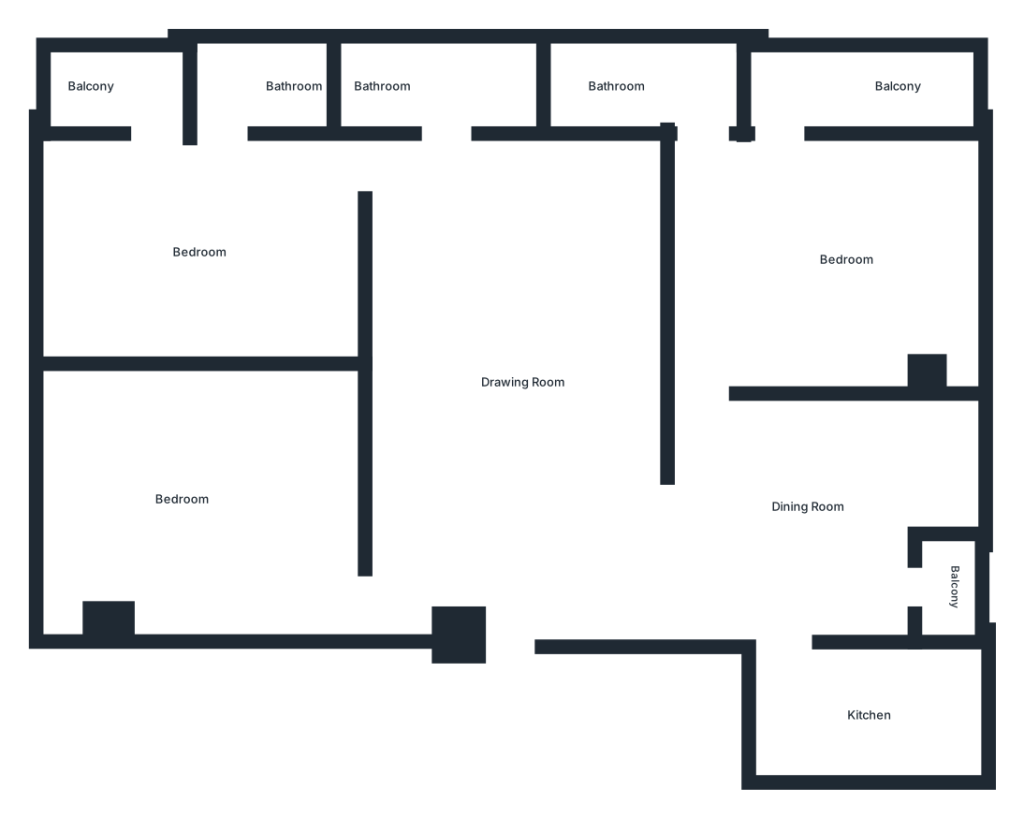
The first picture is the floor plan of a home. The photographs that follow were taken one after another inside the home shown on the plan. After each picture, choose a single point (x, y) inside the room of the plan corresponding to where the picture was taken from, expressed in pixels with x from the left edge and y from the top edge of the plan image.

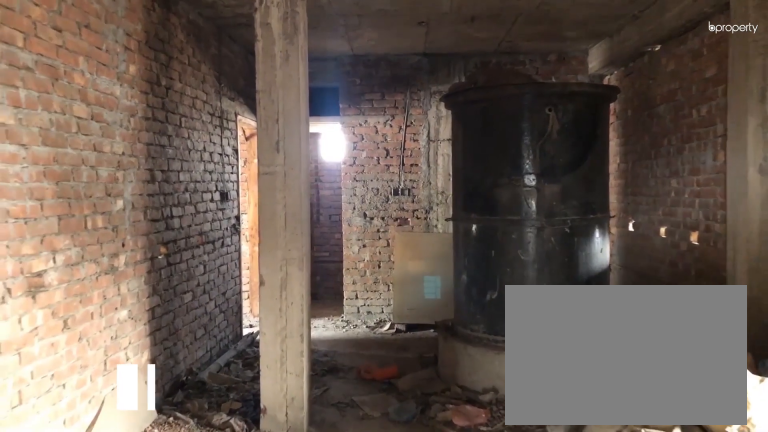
(512, 515)
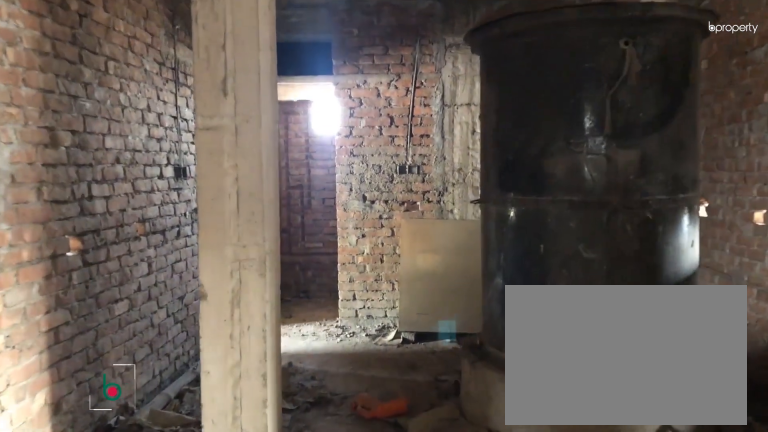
(512, 515)
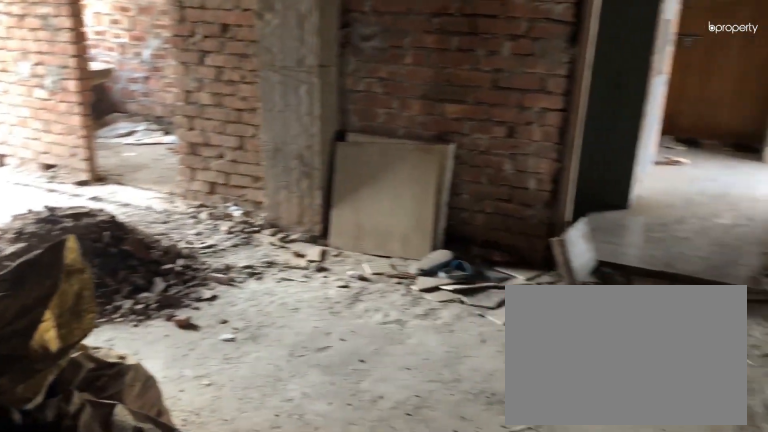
(518, 350)
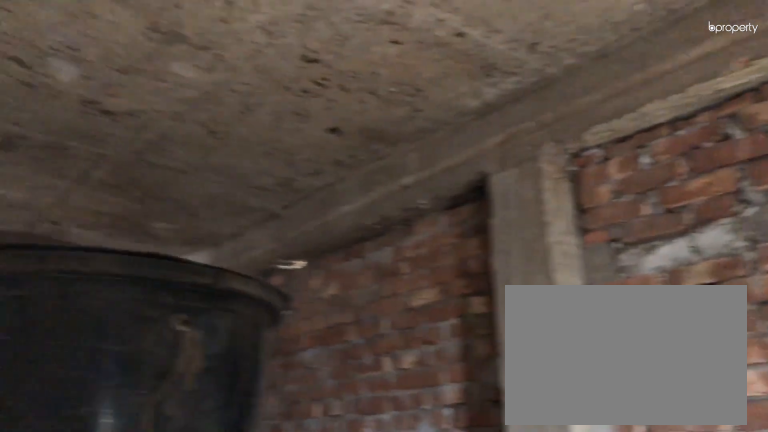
(519, 349)
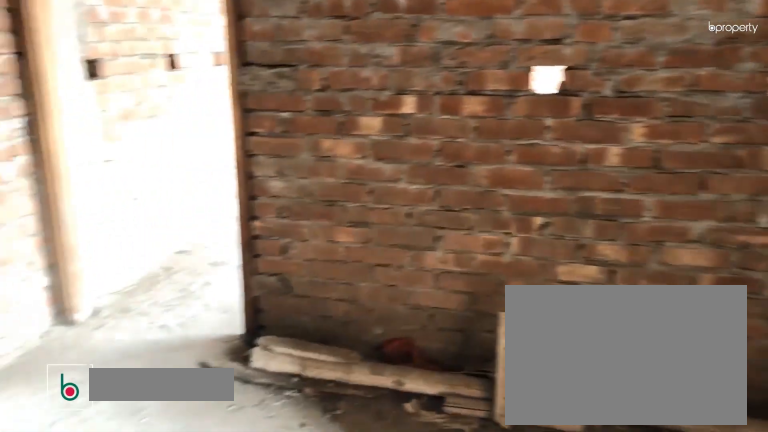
(826, 522)
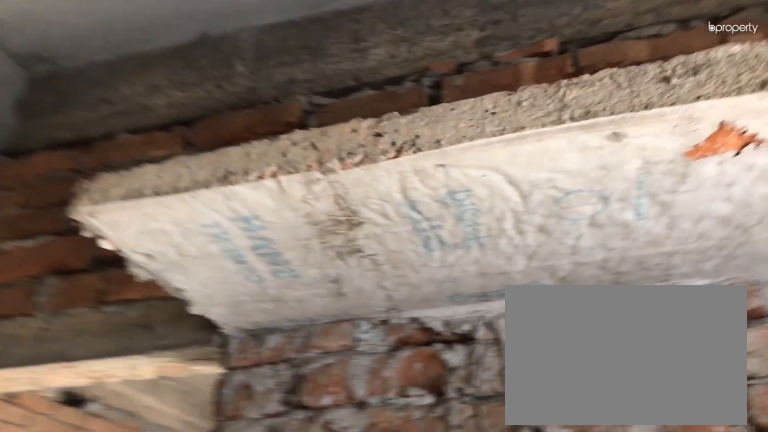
(872, 712)
